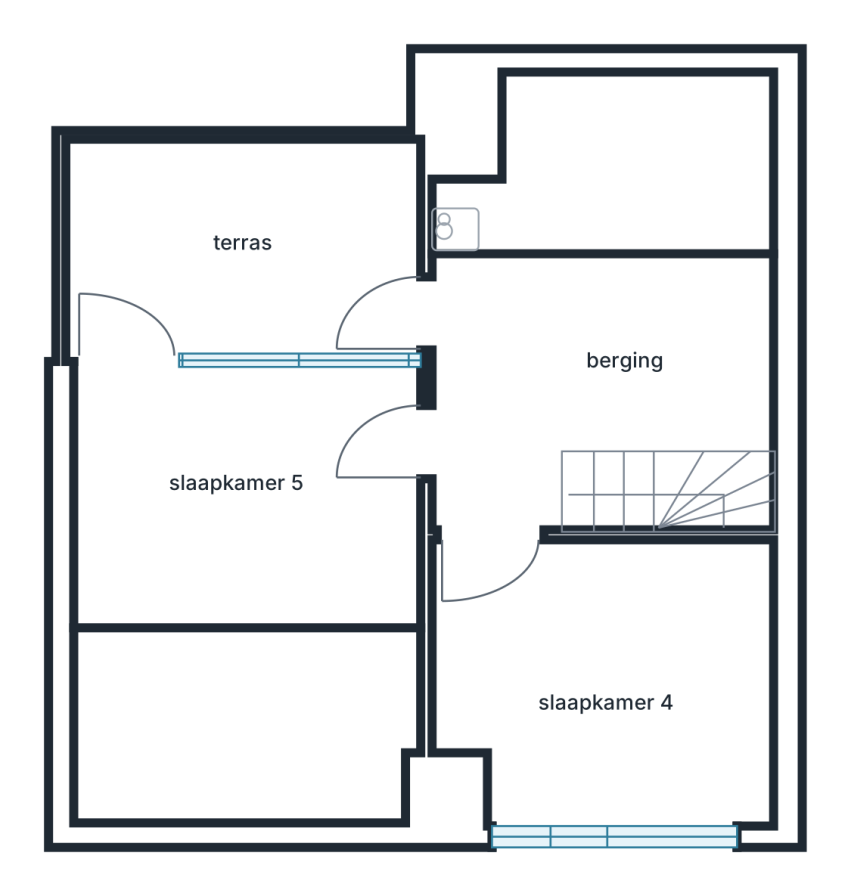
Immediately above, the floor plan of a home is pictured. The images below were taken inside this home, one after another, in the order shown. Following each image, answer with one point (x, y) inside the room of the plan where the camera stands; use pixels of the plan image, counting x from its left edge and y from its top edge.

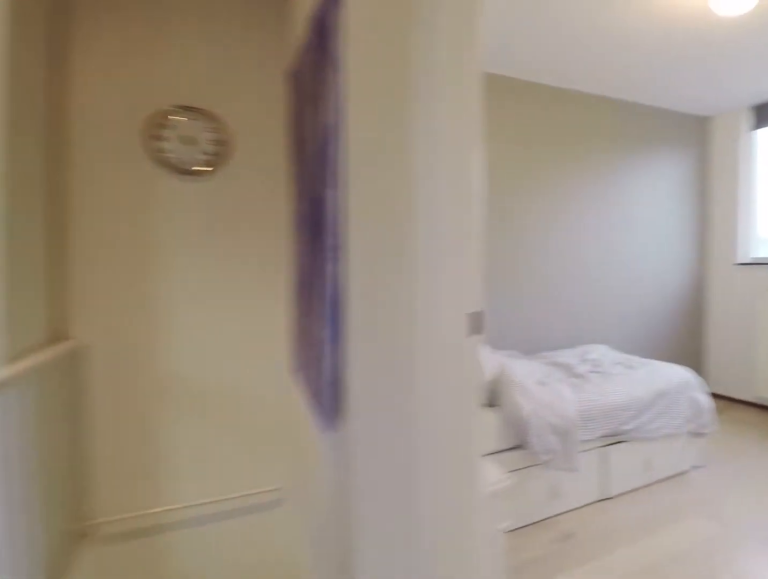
(592, 370)
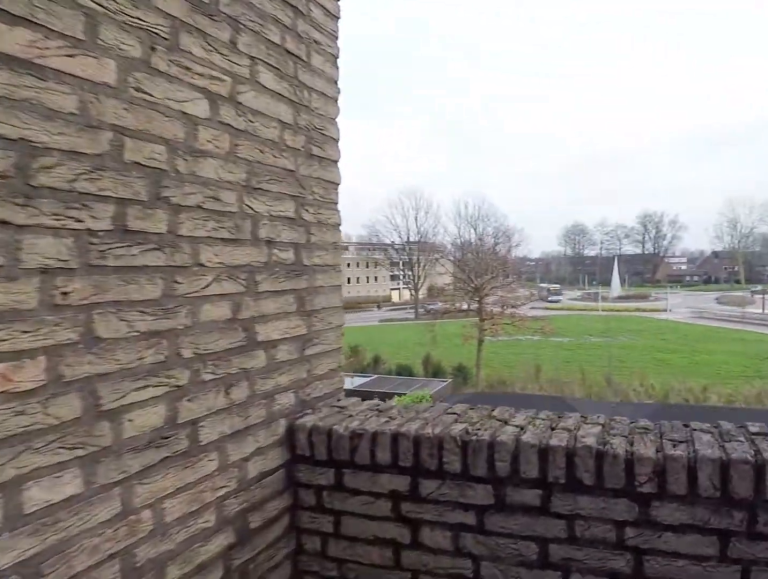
(244, 247)
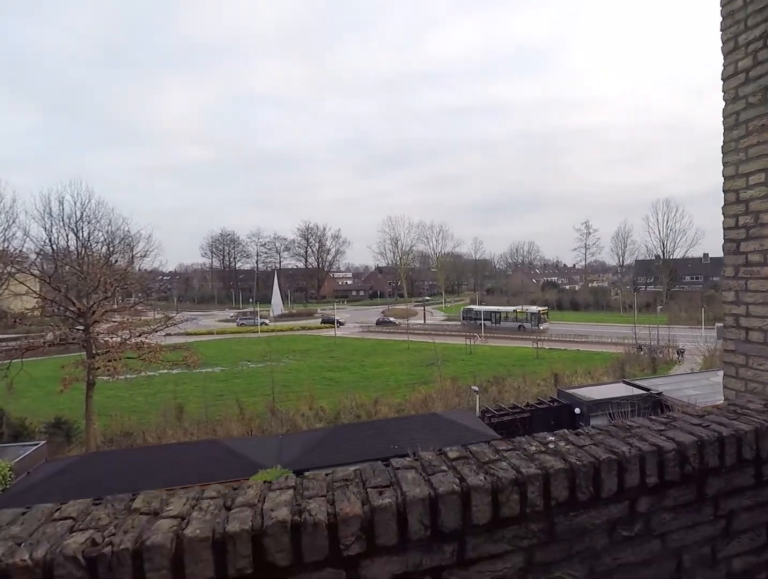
(244, 247)
